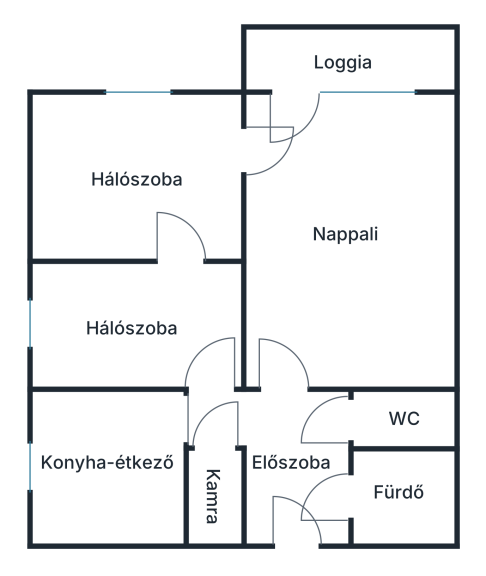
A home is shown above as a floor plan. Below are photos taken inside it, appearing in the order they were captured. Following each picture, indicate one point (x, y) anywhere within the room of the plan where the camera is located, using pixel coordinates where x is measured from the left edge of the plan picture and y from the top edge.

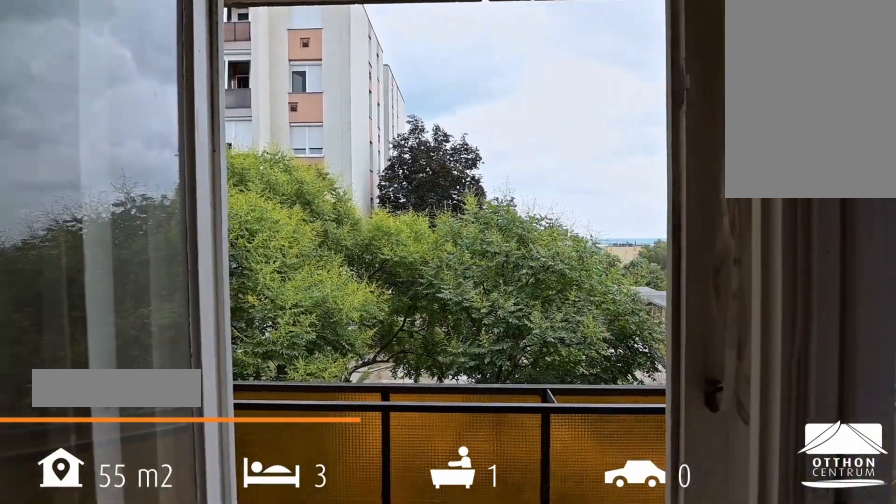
(370, 61)
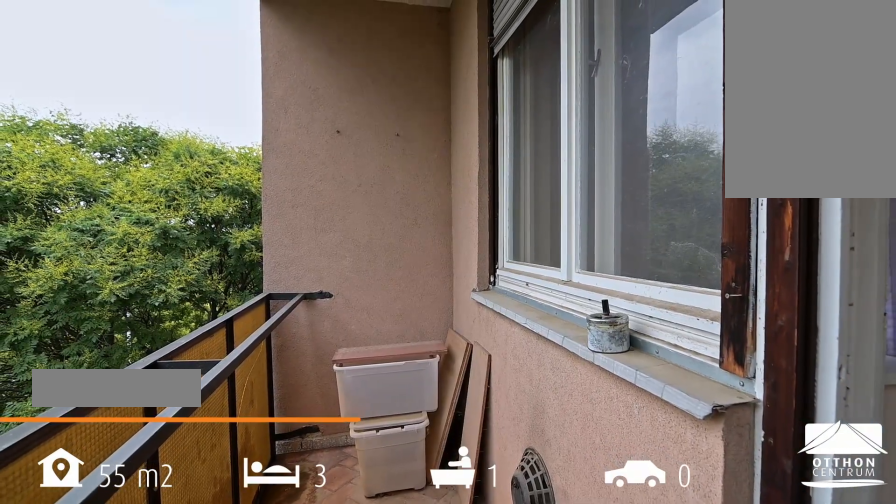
(370, 61)
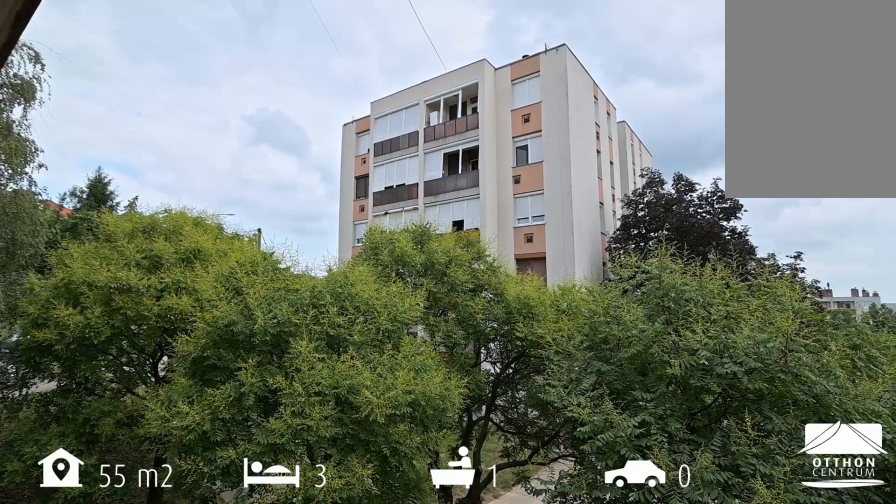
(370, 61)
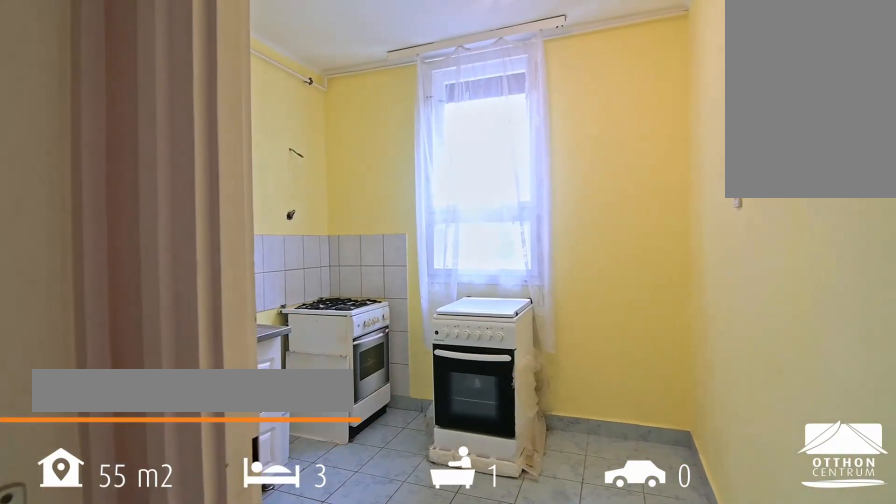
(117, 488)
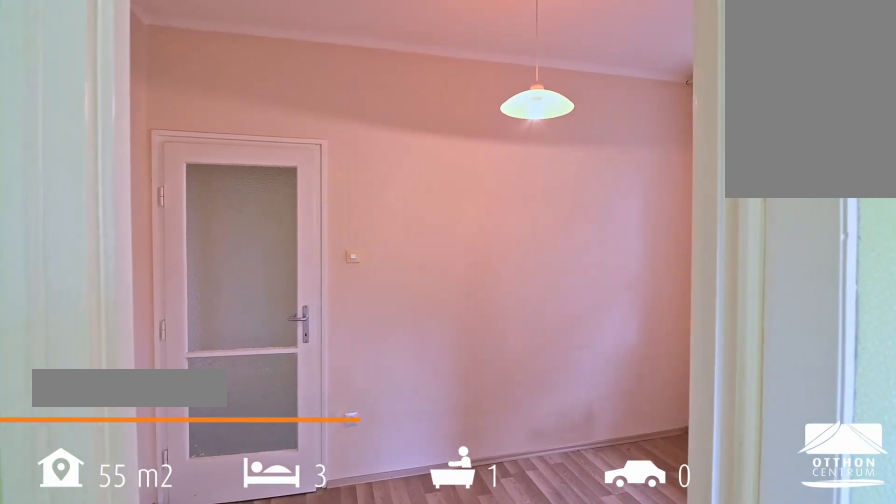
(142, 309)
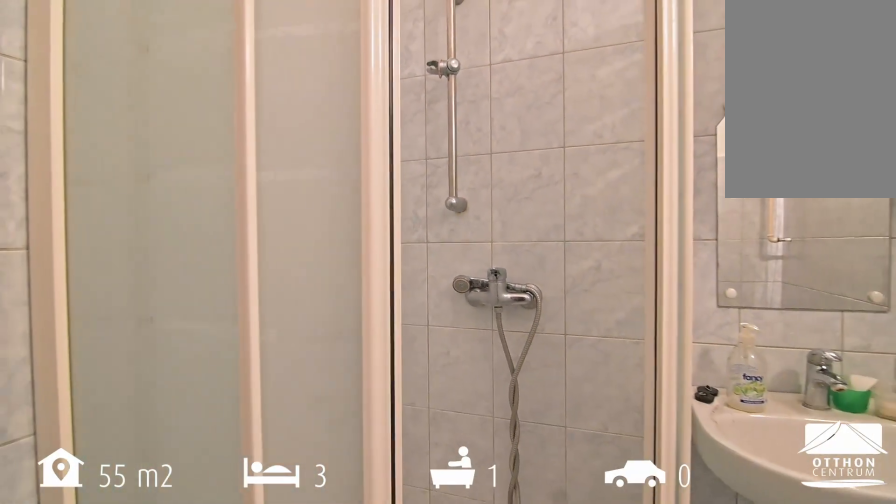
(403, 488)
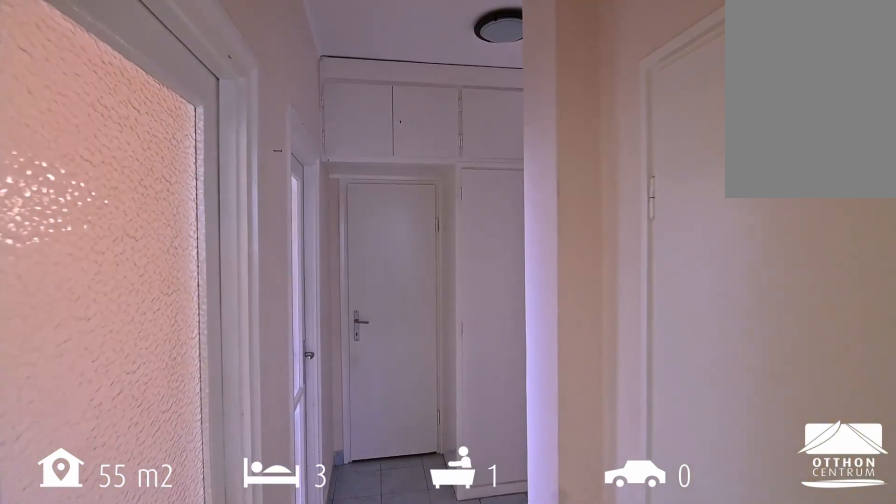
(295, 459)
